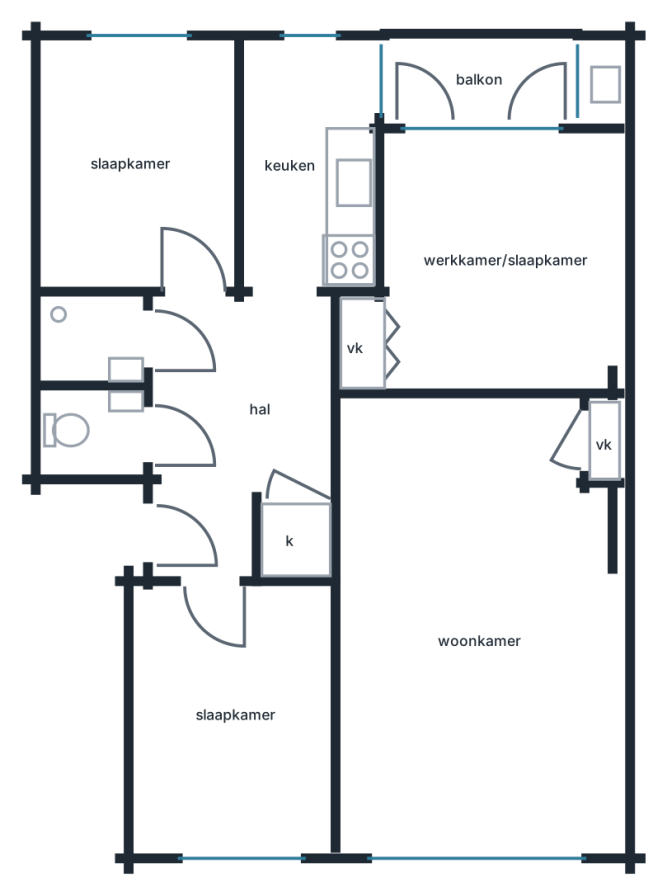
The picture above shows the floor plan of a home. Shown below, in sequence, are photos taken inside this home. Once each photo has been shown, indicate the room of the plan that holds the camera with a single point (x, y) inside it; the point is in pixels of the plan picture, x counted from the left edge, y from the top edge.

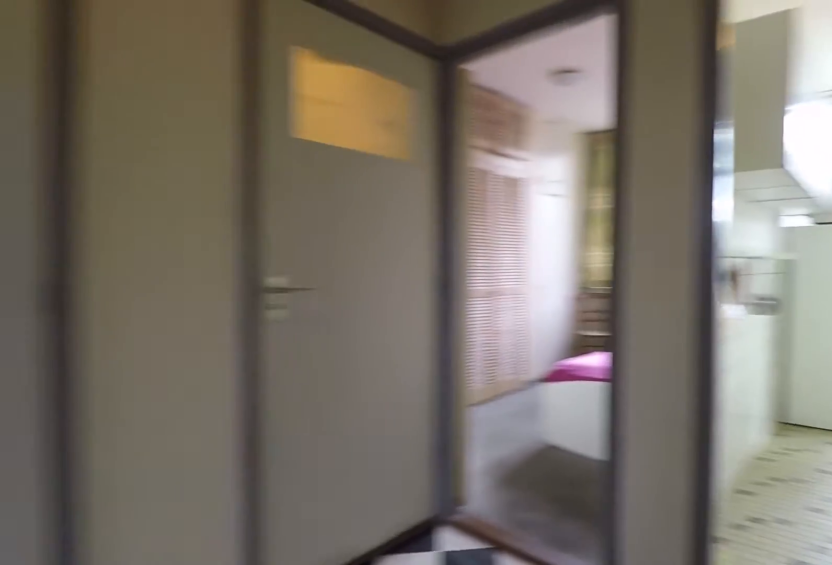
(234, 421)
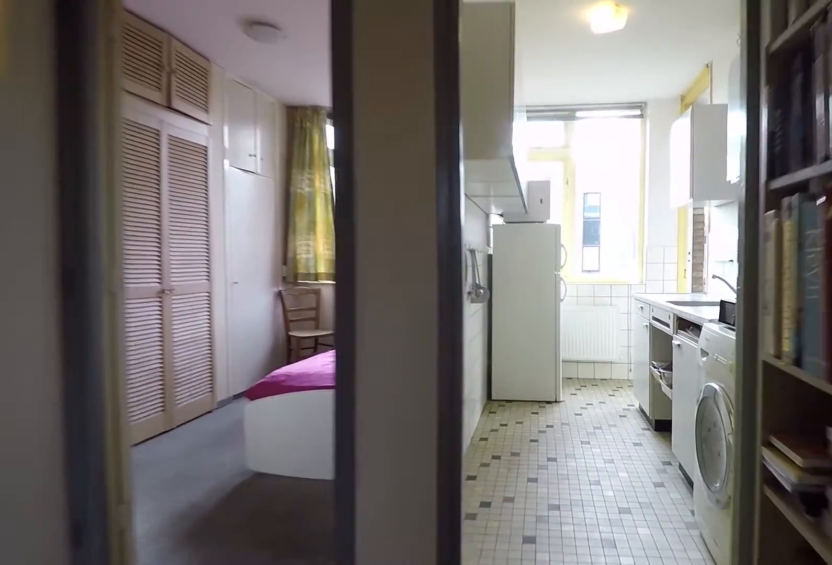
(234, 421)
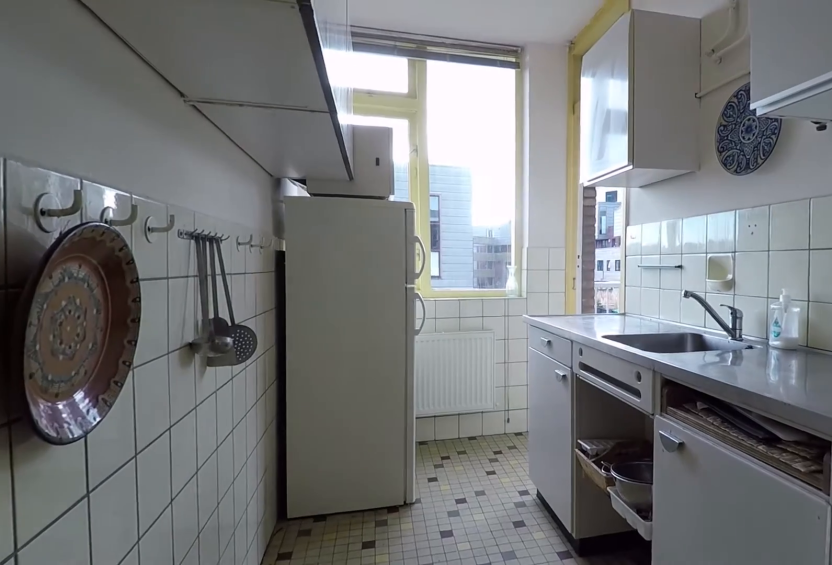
(317, 187)
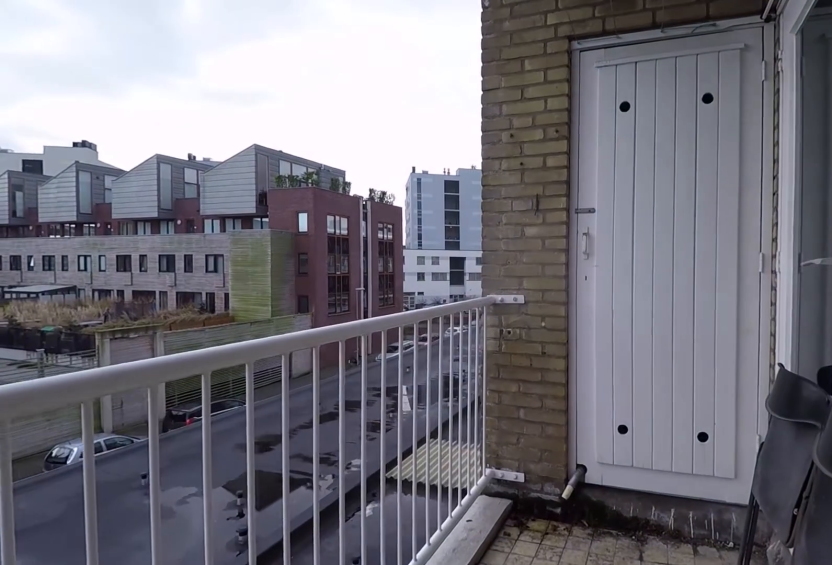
(479, 77)
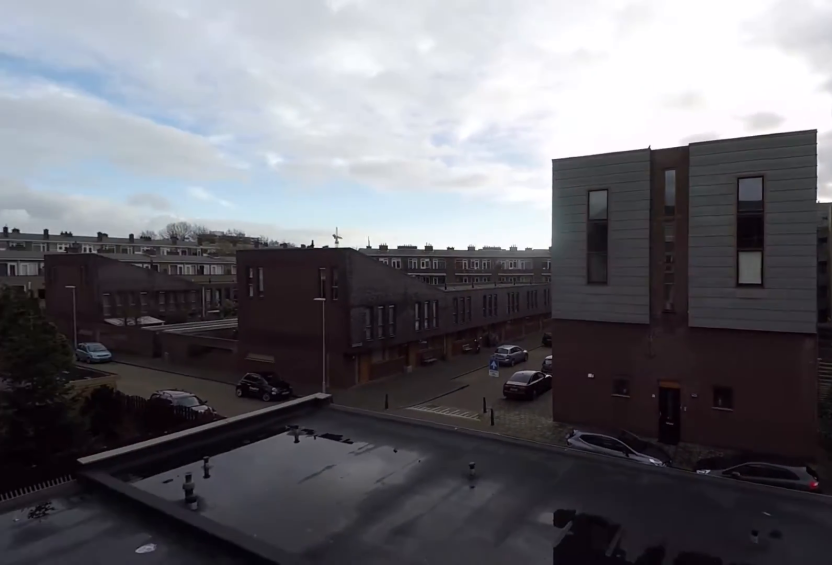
(479, 77)
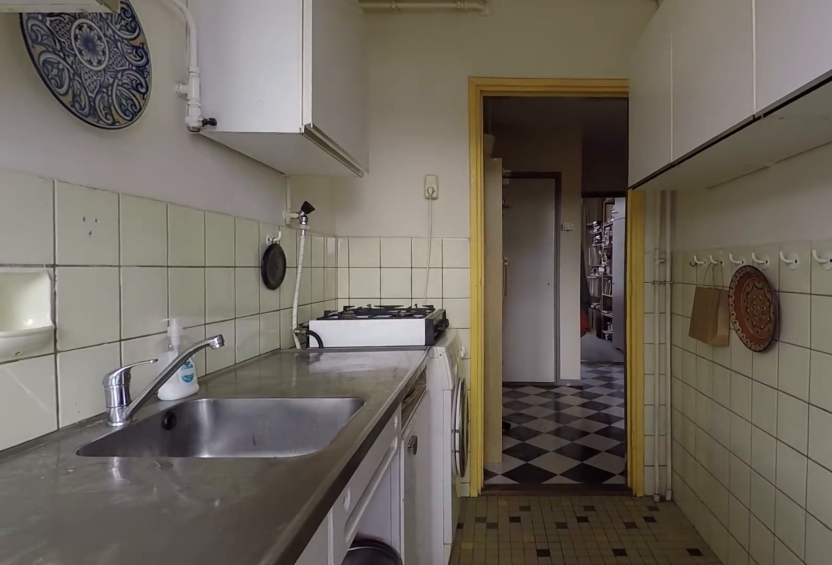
(310, 168)
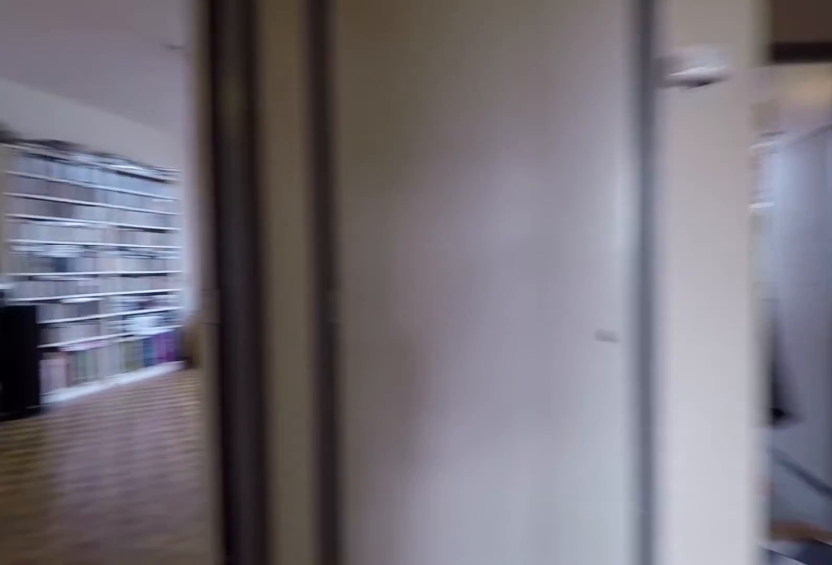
(231, 421)
